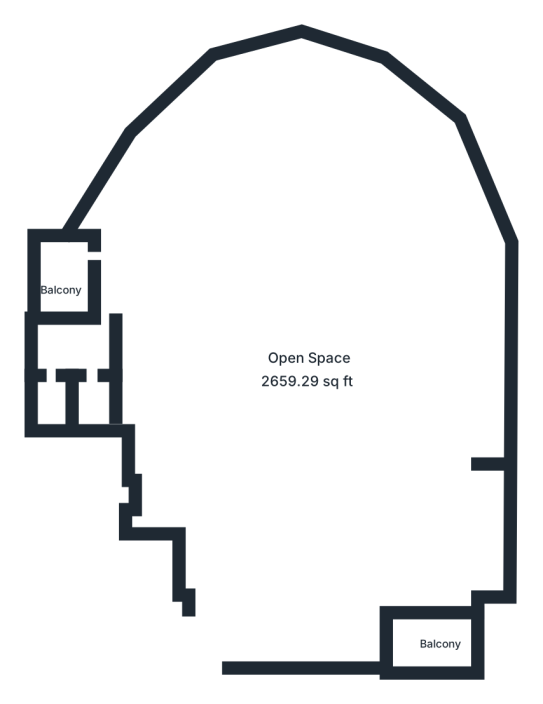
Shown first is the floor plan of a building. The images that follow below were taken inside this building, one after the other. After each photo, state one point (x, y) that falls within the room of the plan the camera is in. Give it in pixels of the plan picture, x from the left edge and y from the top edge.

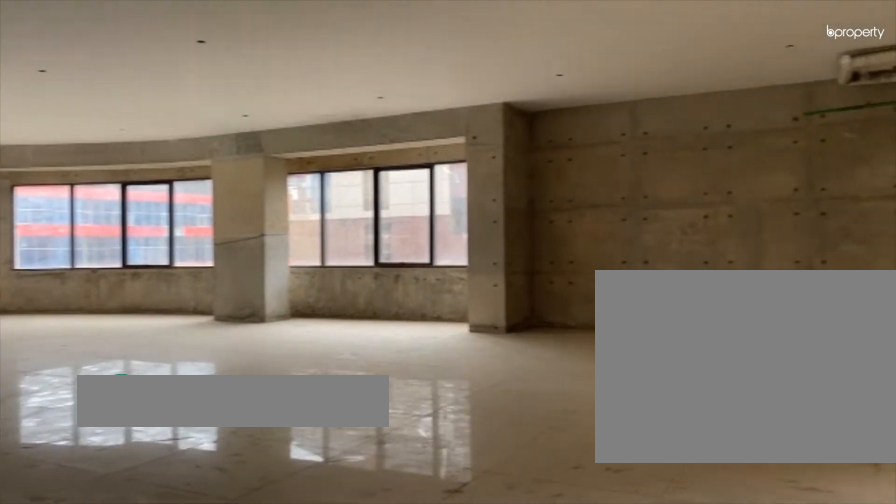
(309, 352)
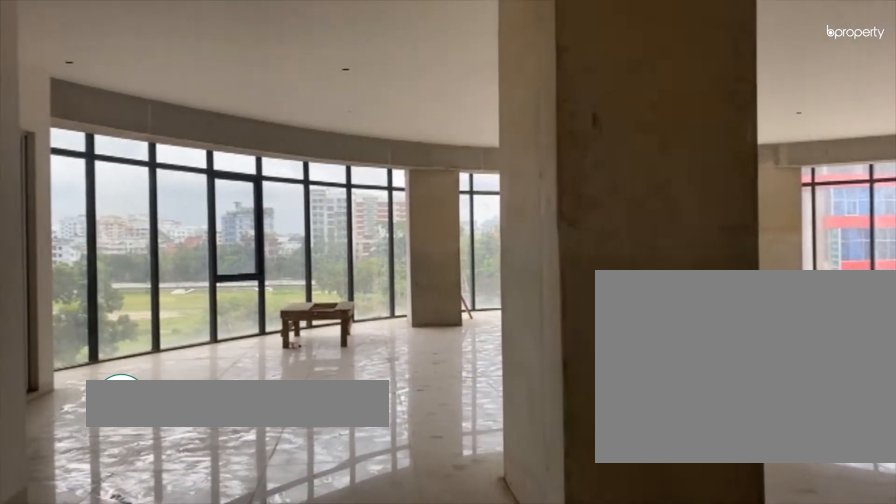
(308, 352)
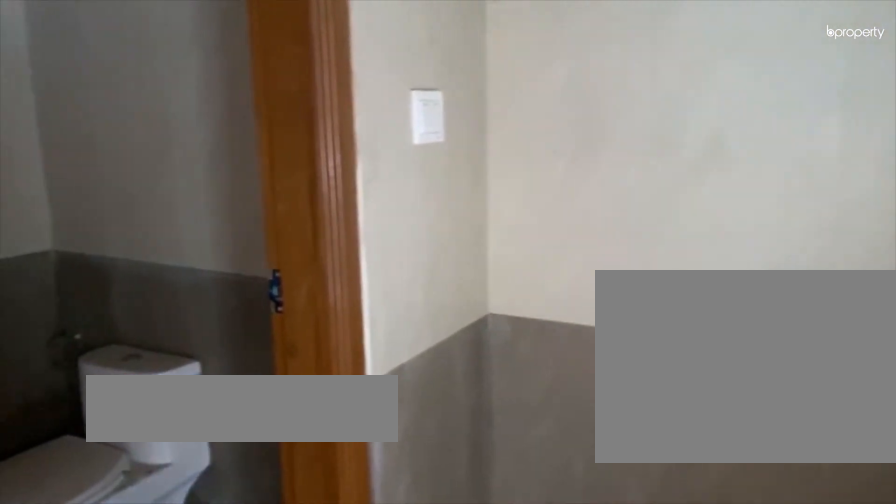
(74, 342)
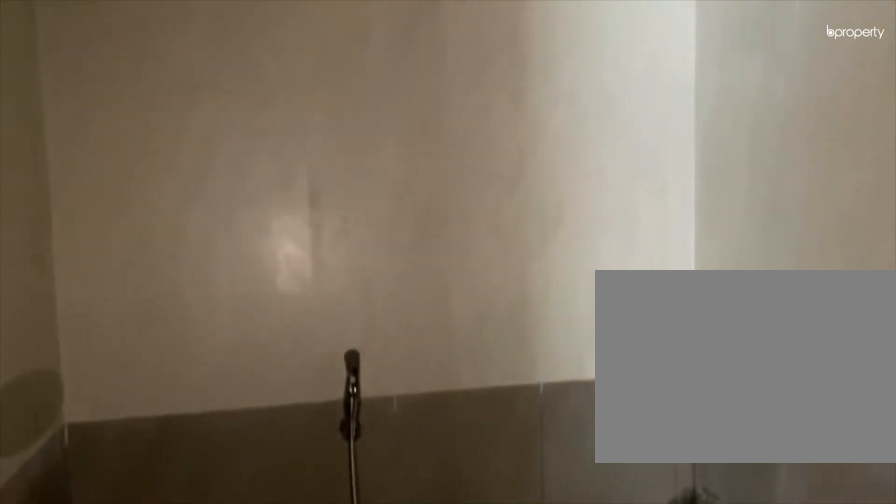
(57, 394)
